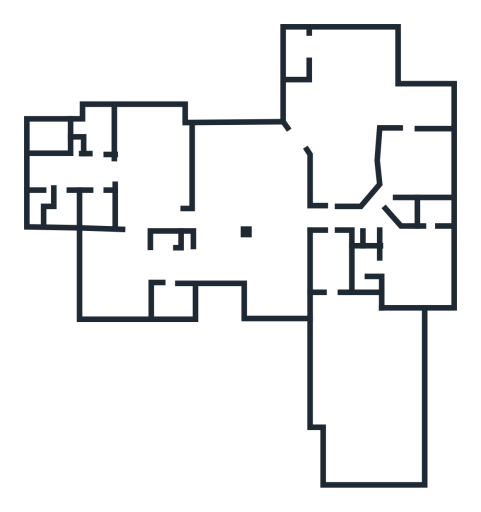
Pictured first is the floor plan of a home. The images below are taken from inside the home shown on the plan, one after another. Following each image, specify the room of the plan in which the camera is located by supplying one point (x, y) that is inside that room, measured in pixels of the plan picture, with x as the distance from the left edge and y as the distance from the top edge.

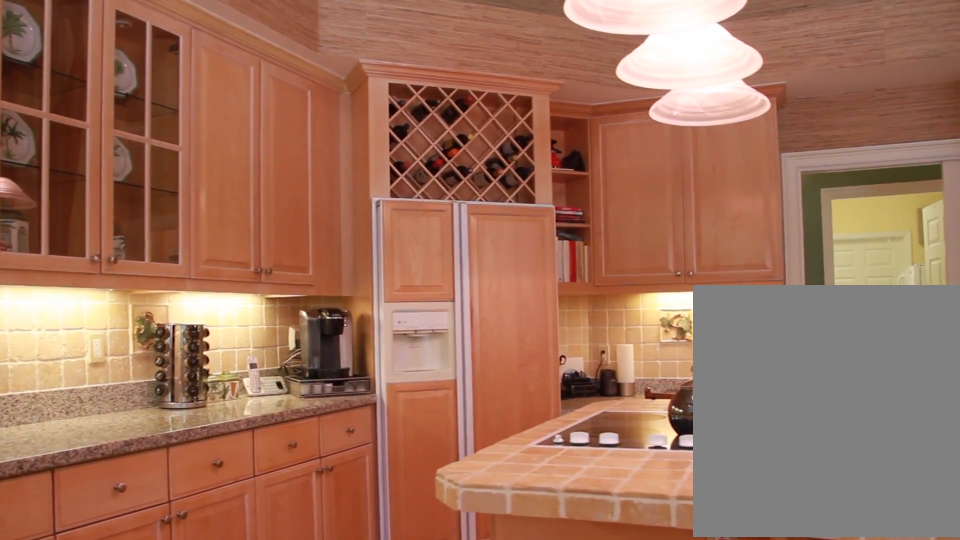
(342, 163)
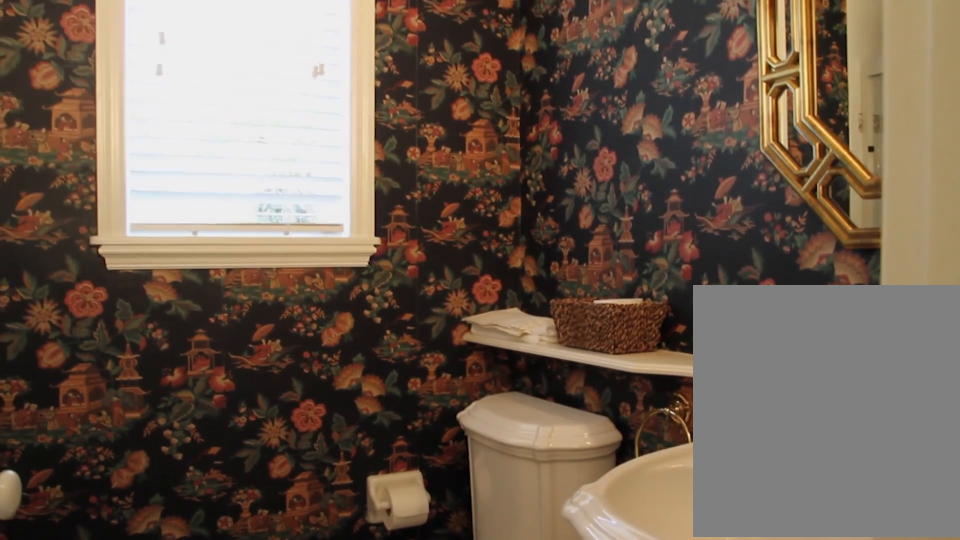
(170, 292)
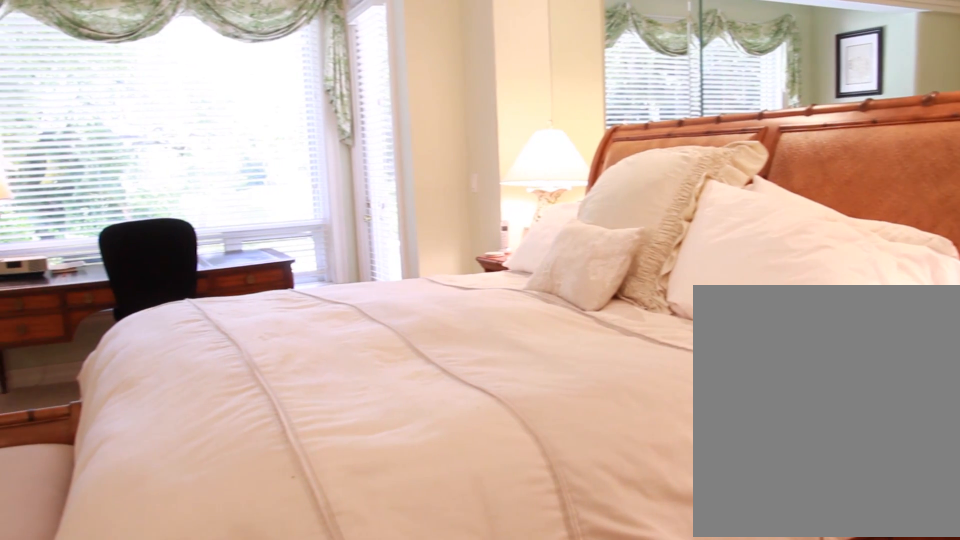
(153, 158)
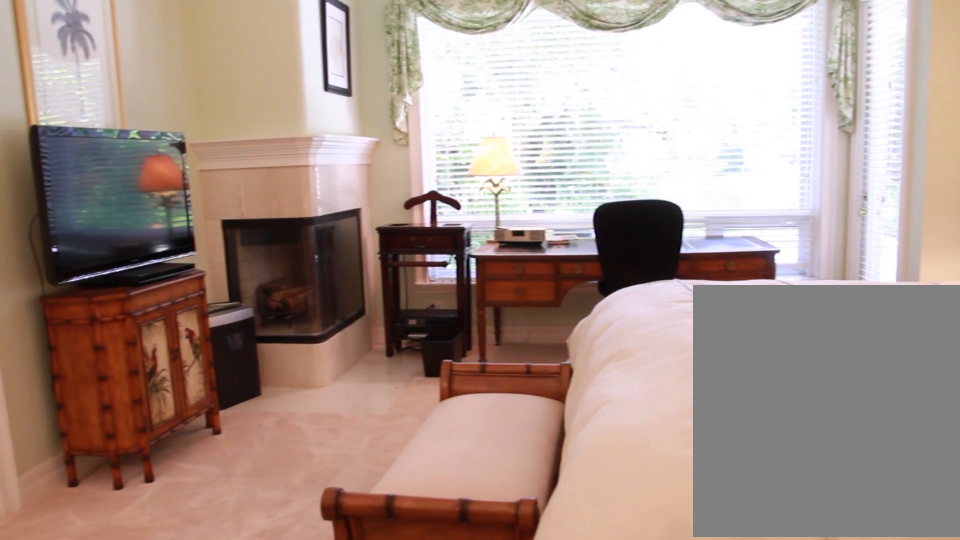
(153, 158)
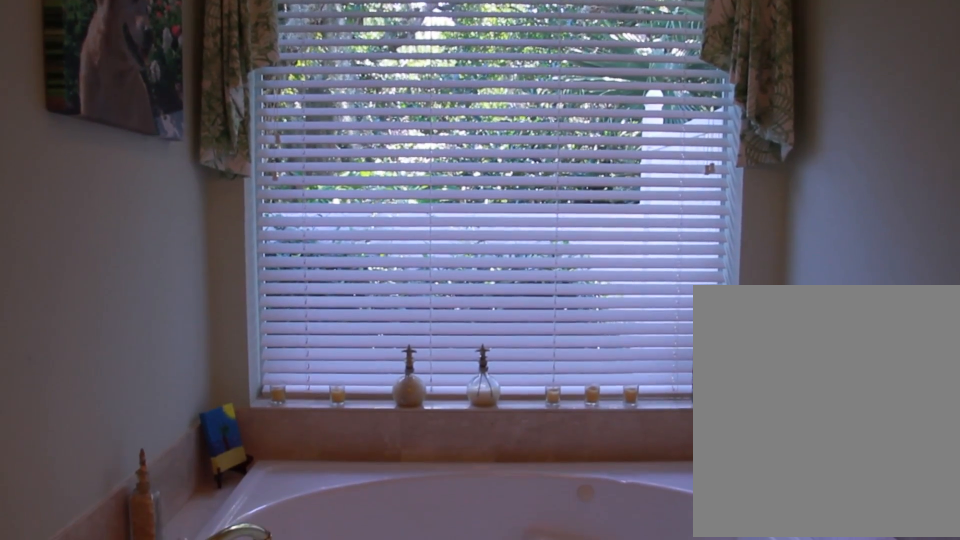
(68, 168)
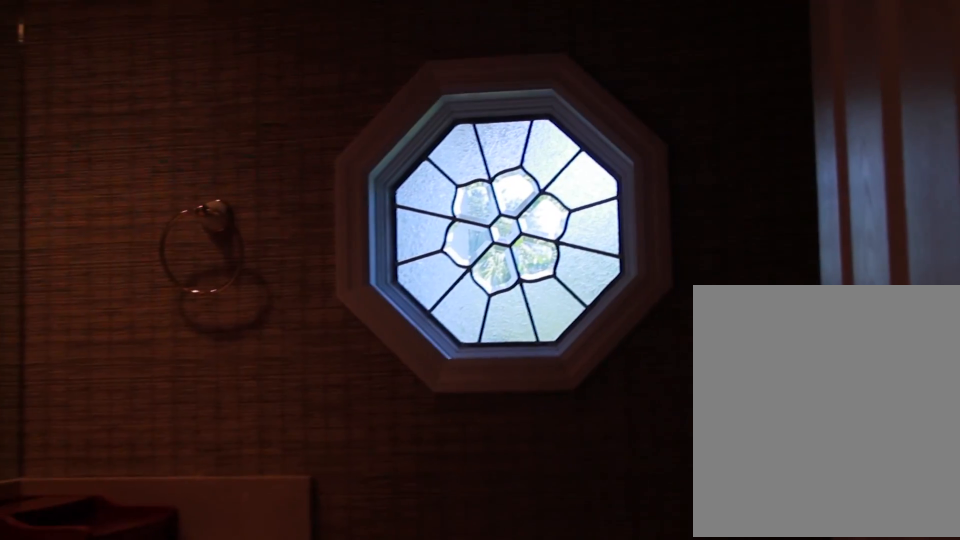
(68, 170)
